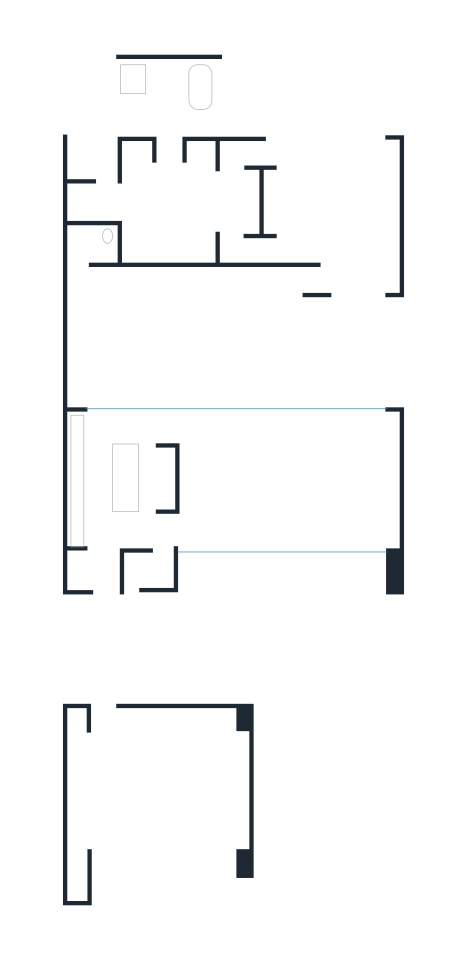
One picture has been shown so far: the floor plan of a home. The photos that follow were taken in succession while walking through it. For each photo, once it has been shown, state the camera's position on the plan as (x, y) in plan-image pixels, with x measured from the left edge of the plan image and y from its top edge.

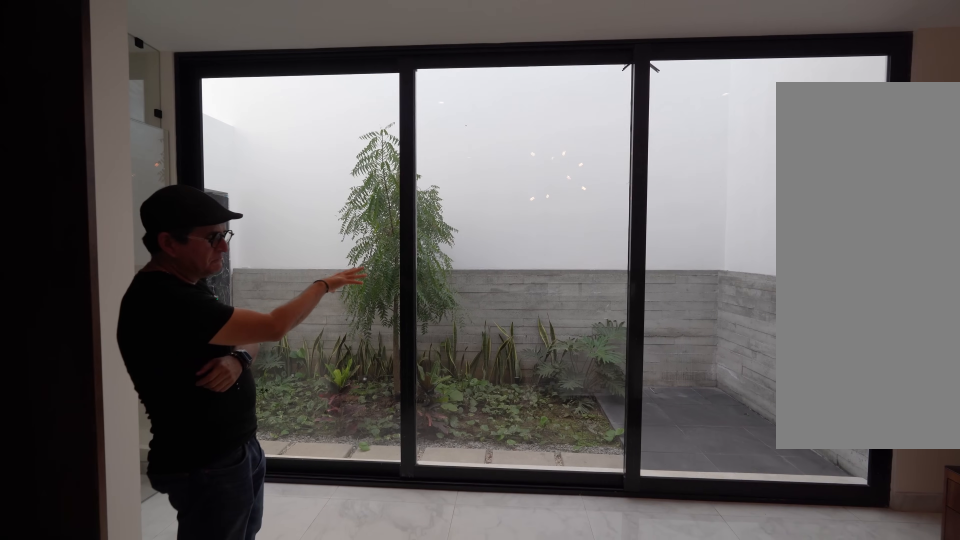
(348, 153)
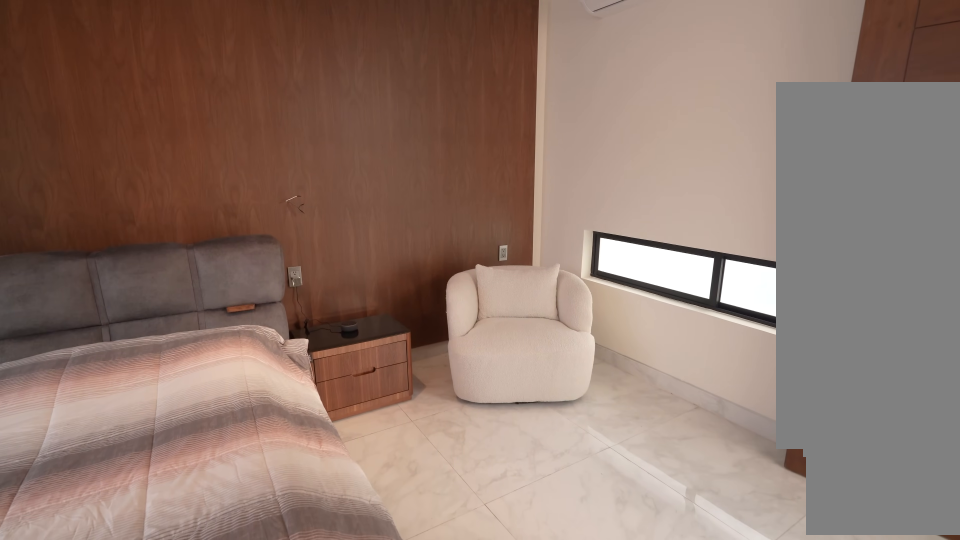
(320, 216)
